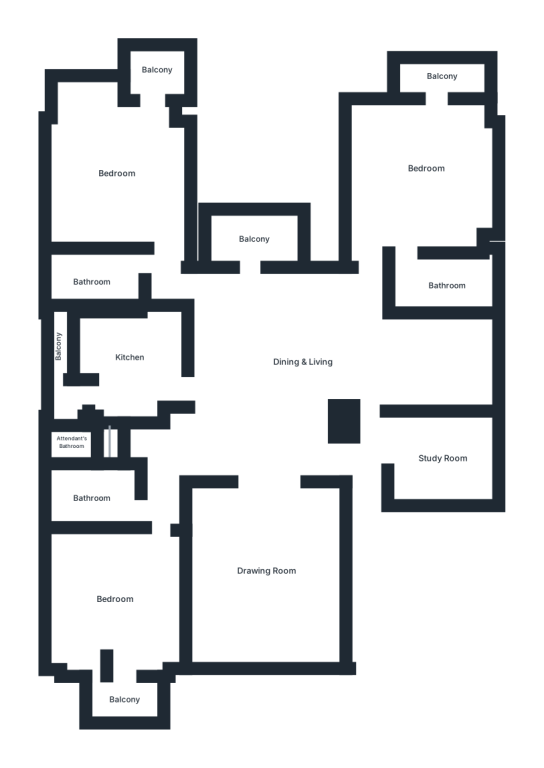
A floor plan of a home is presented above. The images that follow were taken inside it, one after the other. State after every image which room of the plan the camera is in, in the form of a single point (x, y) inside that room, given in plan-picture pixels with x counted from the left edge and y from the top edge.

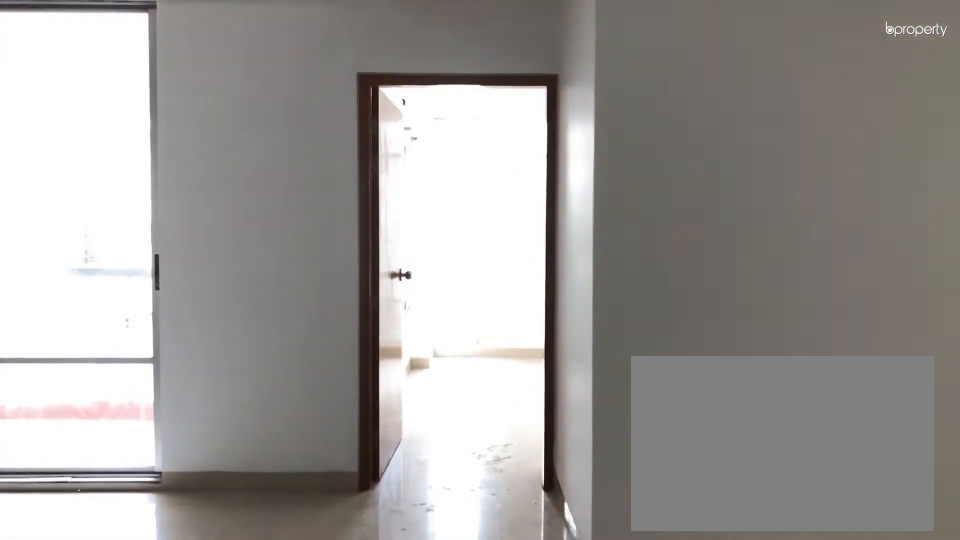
(336, 367)
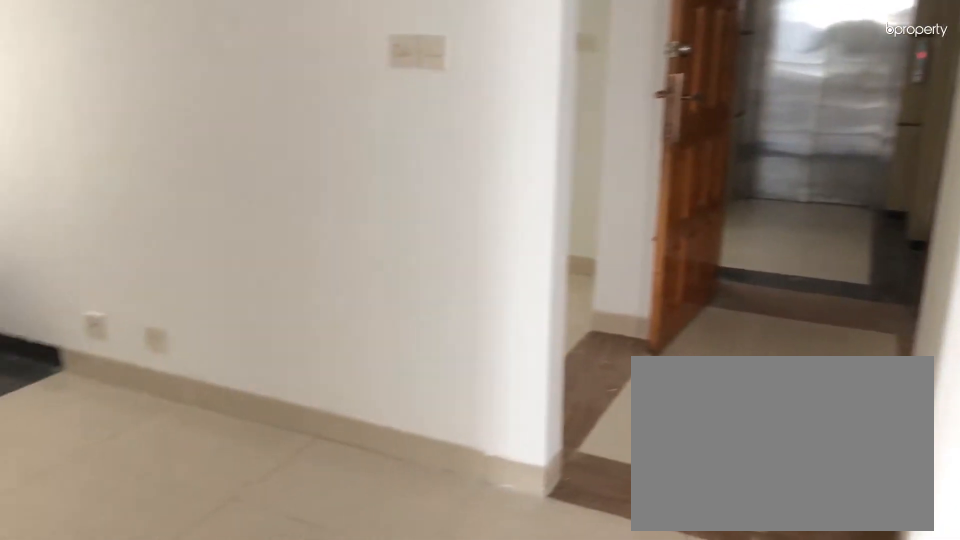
(336, 367)
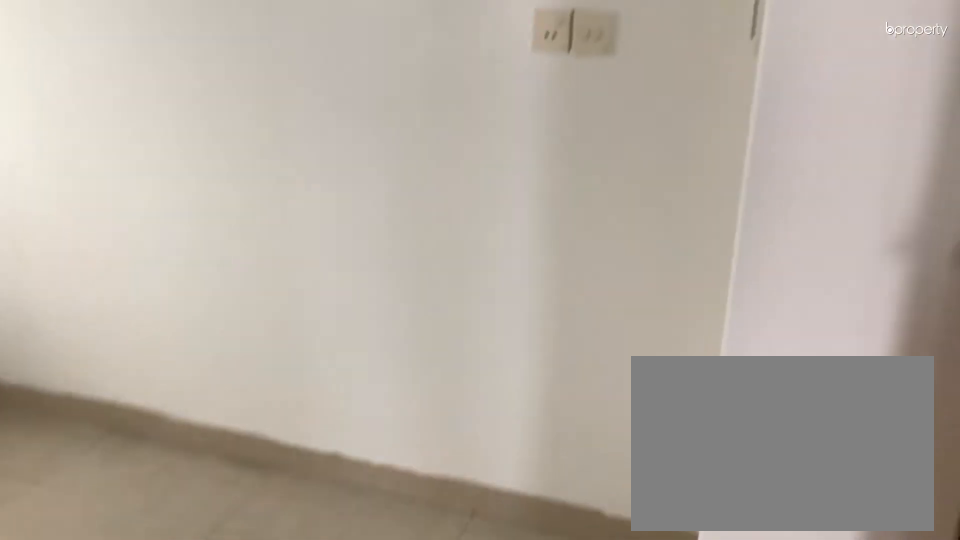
(436, 453)
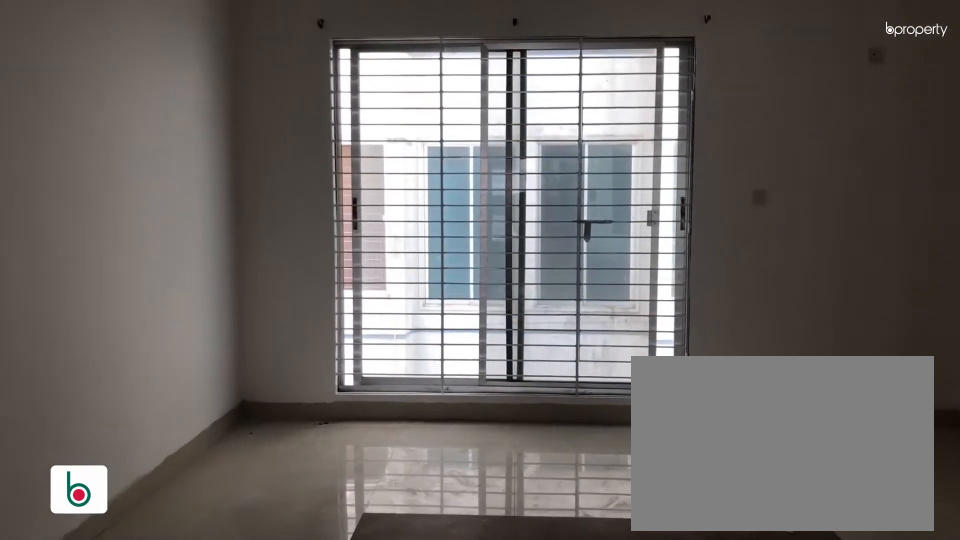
(262, 566)
